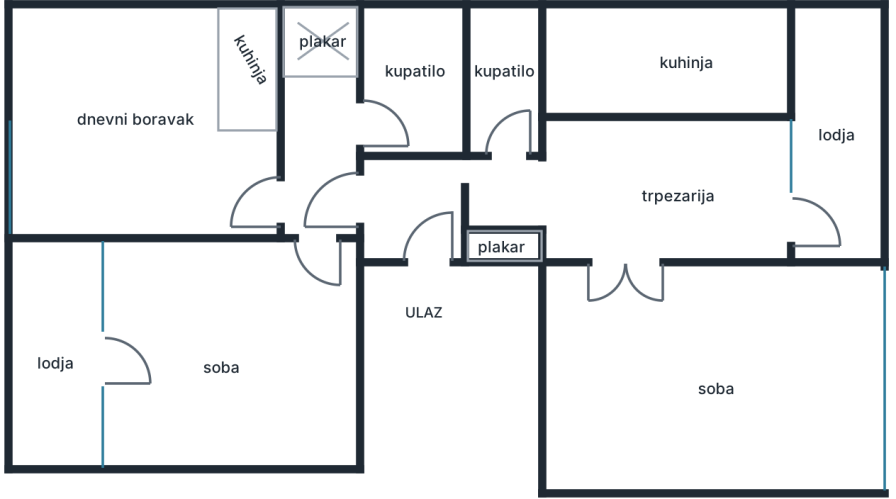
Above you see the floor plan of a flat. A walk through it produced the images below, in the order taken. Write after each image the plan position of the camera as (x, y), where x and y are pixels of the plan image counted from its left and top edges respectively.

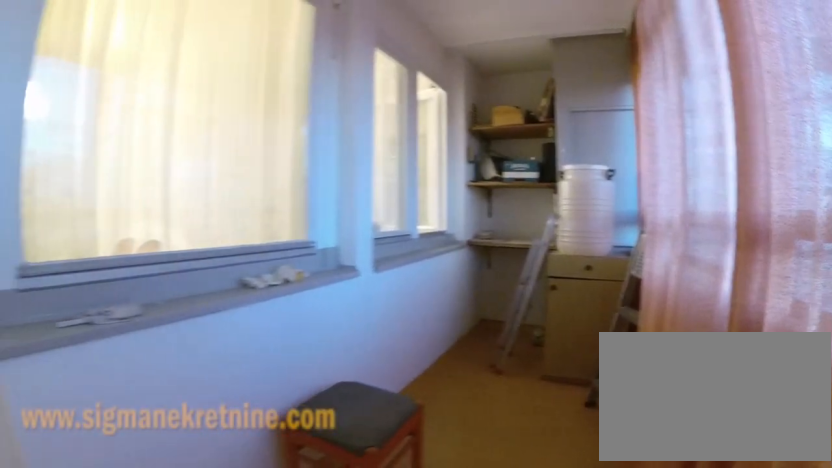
(876, 231)
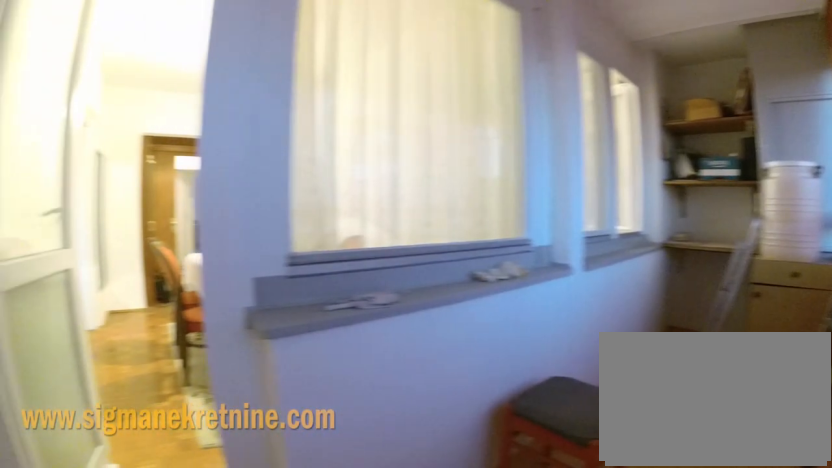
(888, 230)
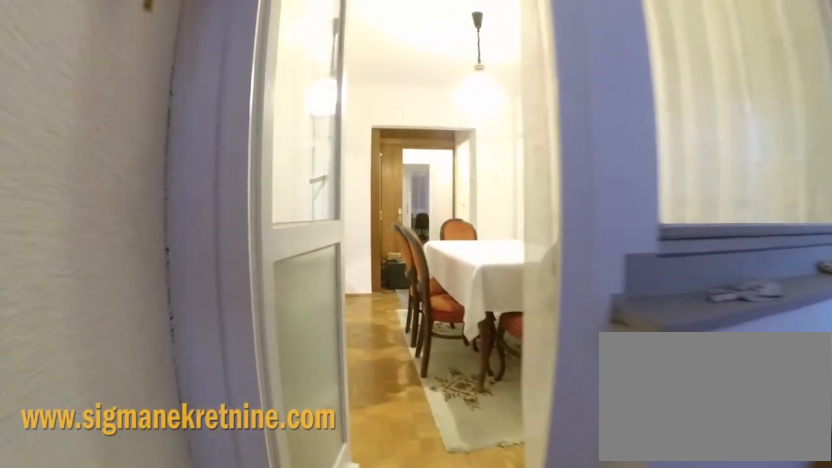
(866, 232)
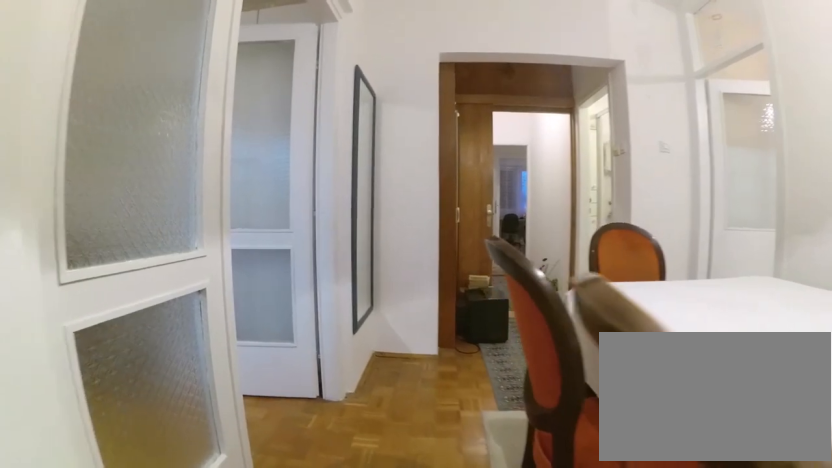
(719, 229)
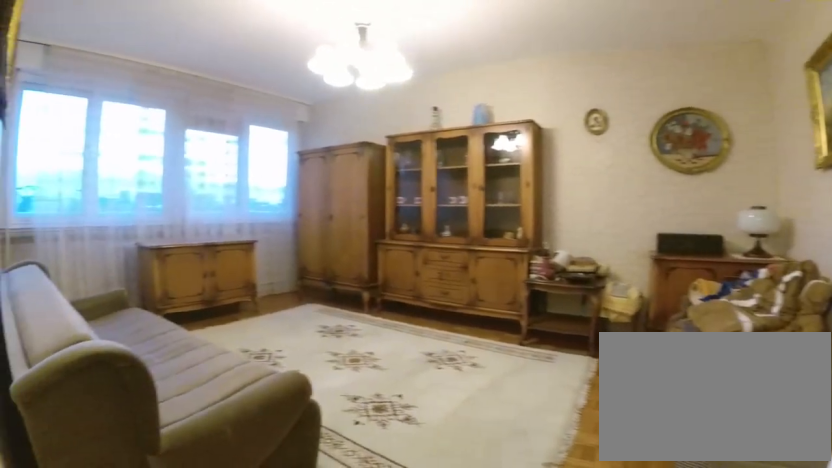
(586, 246)
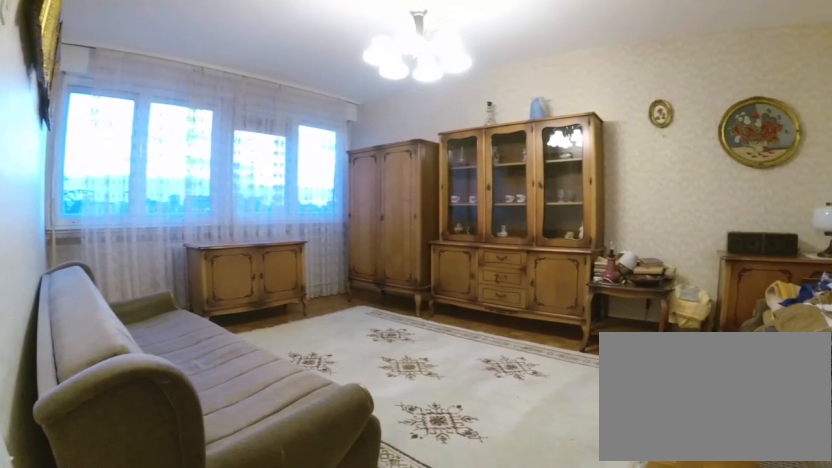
(586, 257)
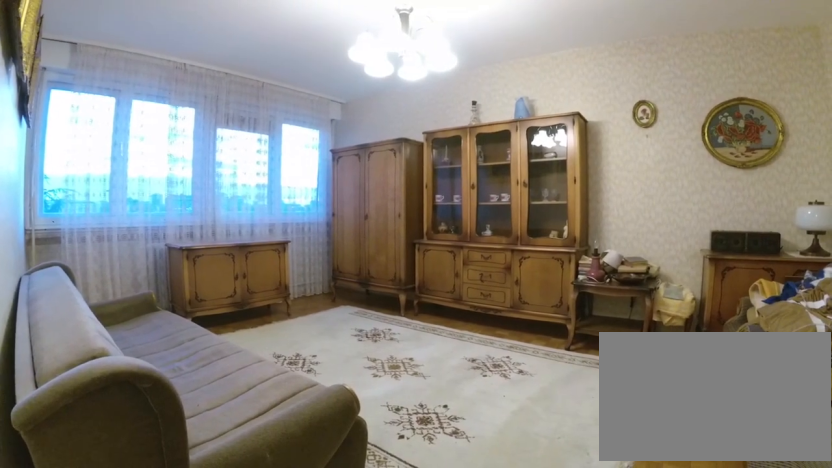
(592, 254)
